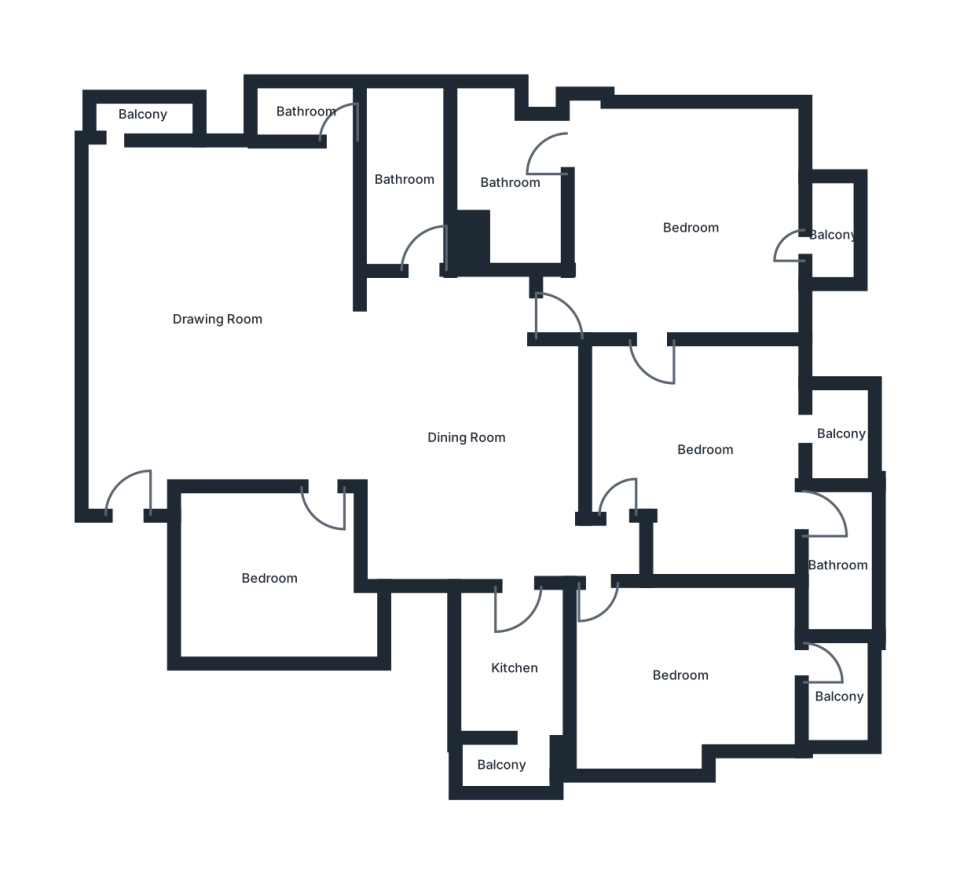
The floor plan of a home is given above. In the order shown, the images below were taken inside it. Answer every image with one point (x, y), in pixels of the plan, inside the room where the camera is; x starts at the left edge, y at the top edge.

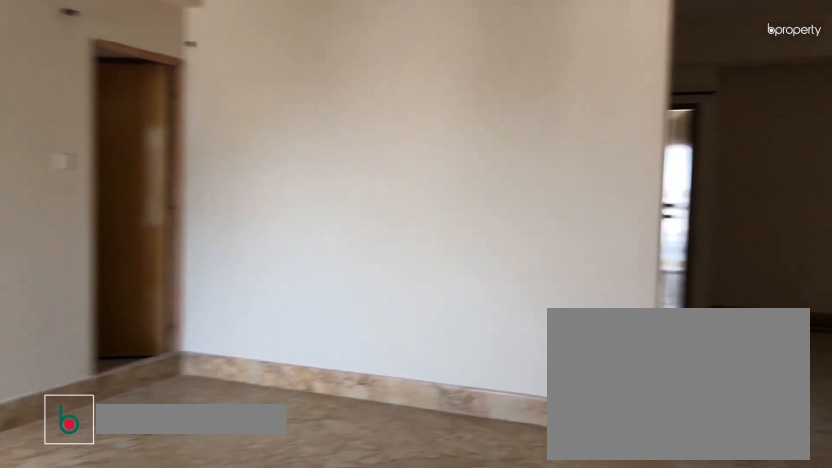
(215, 321)
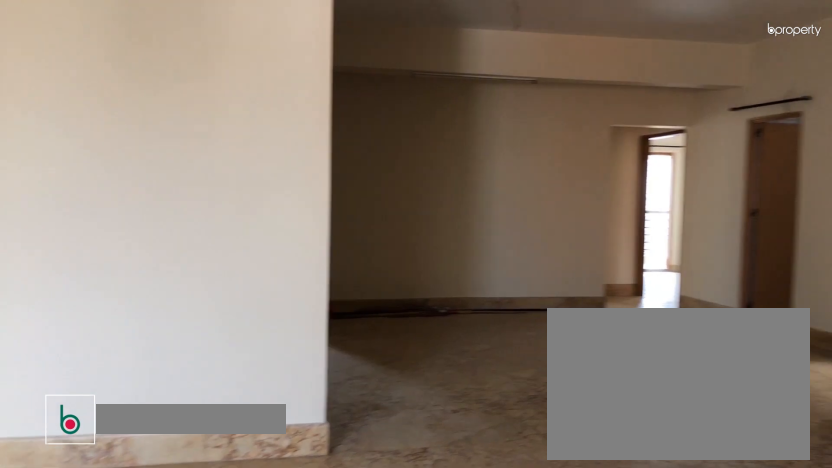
(215, 321)
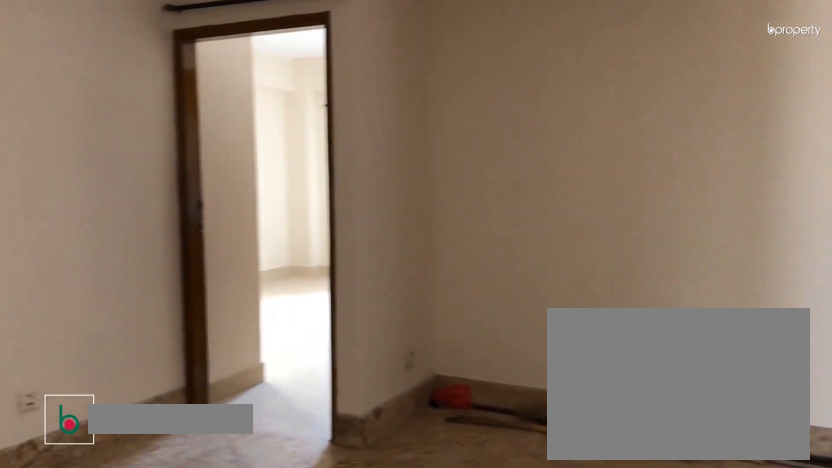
(462, 437)
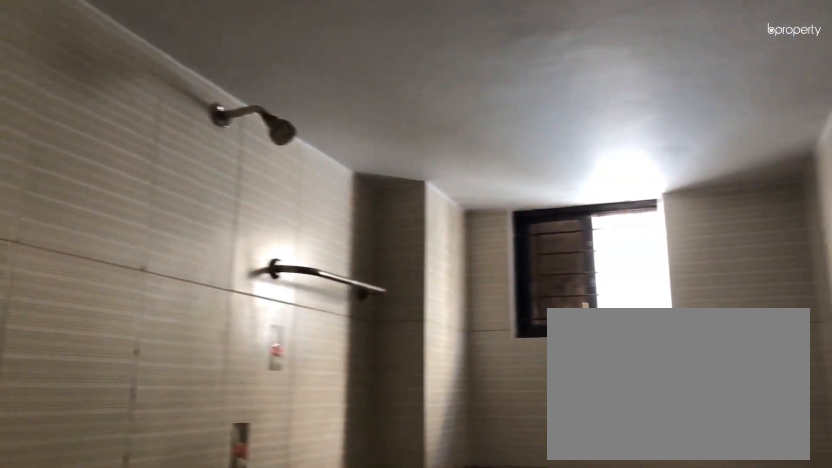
(405, 180)
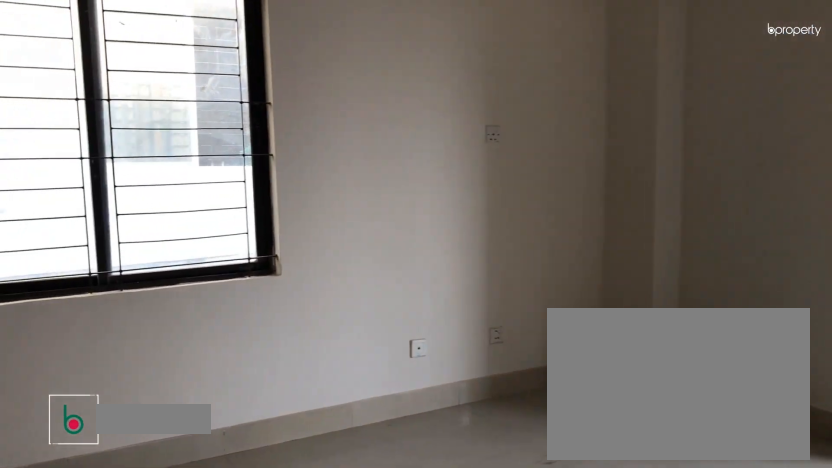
(690, 228)
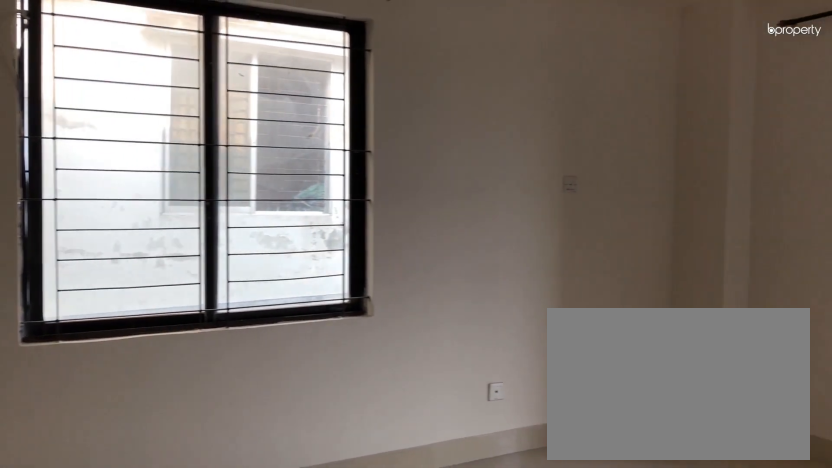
(690, 228)
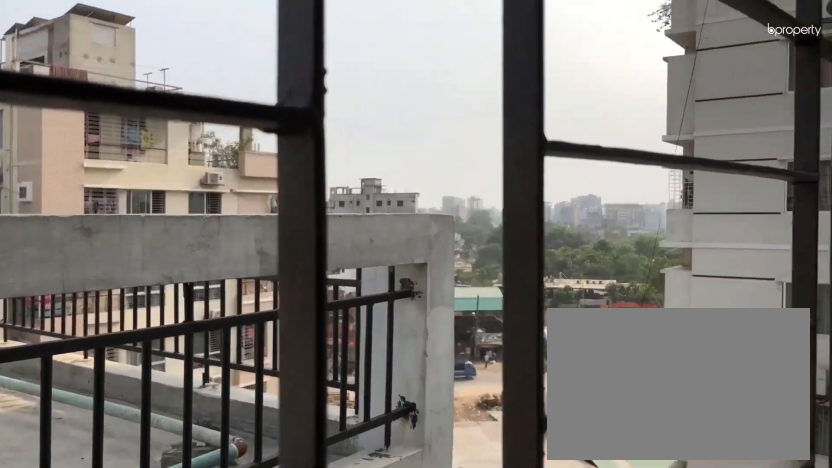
(830, 233)
